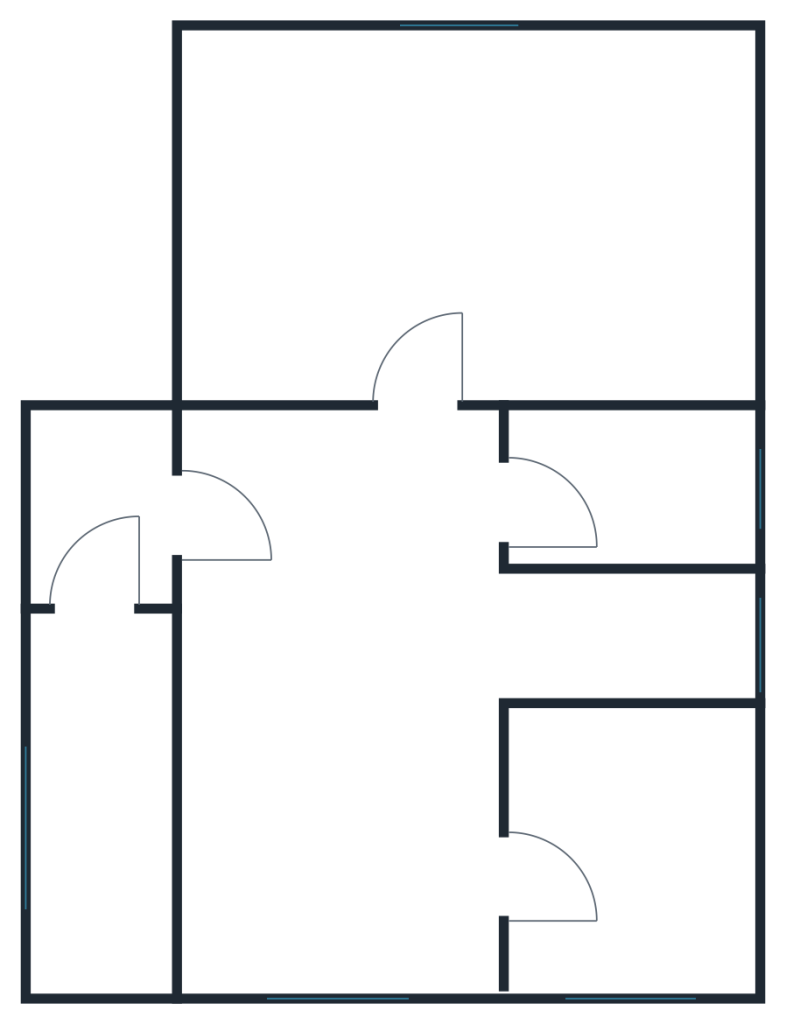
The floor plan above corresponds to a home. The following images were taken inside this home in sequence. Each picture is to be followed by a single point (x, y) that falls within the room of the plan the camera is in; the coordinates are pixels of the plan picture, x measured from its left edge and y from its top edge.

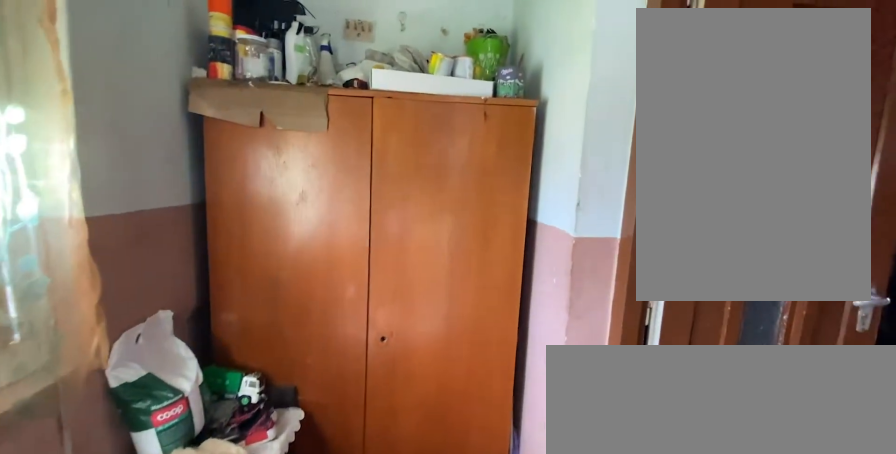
(108, 516)
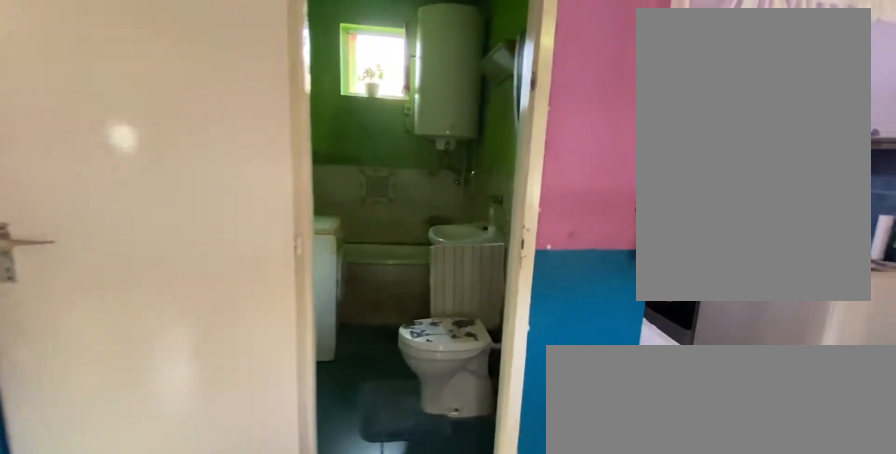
(349, 732)
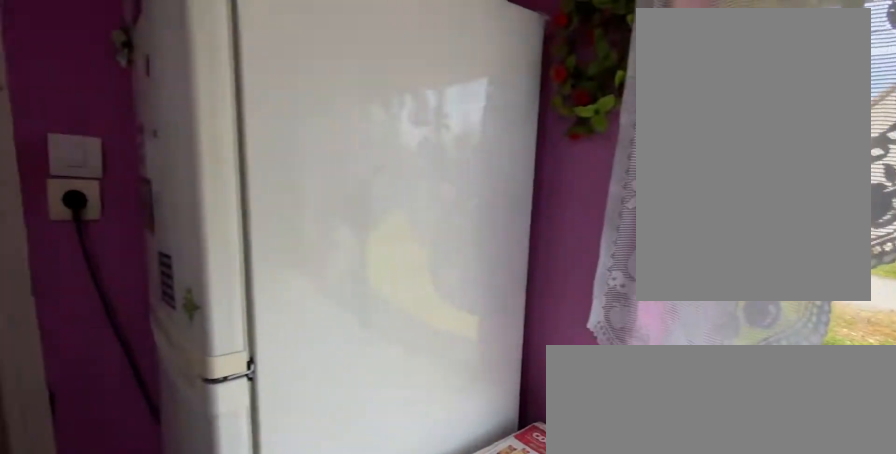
(349, 732)
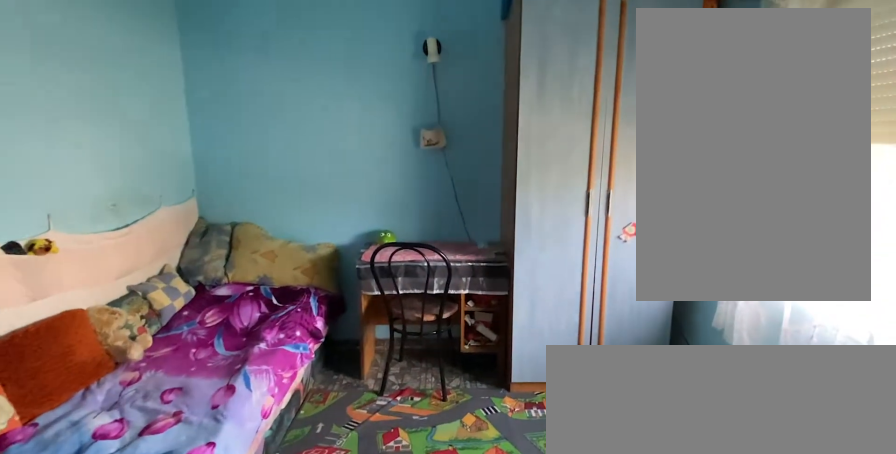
(627, 858)
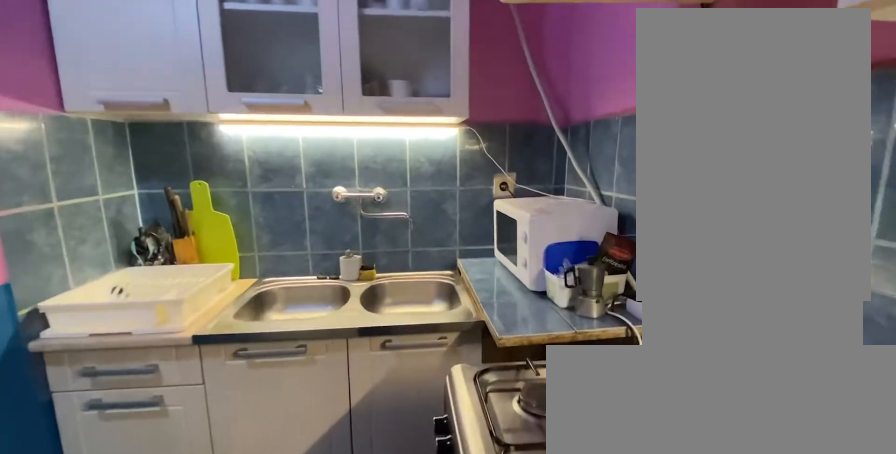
(628, 639)
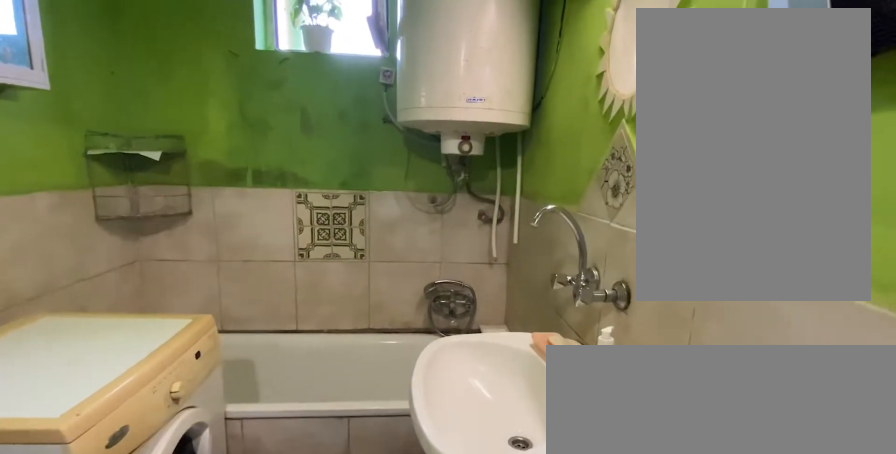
(628, 488)
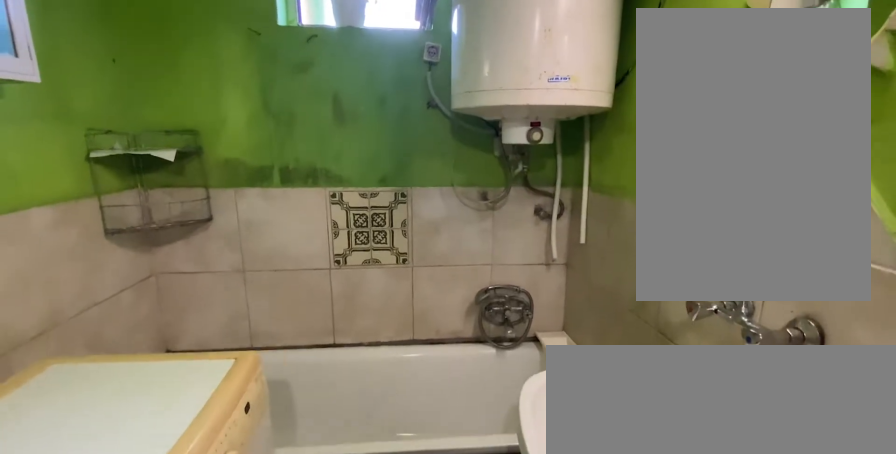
(628, 488)
